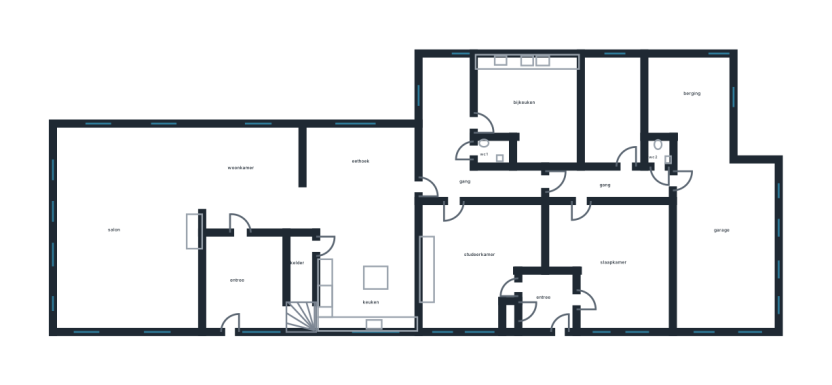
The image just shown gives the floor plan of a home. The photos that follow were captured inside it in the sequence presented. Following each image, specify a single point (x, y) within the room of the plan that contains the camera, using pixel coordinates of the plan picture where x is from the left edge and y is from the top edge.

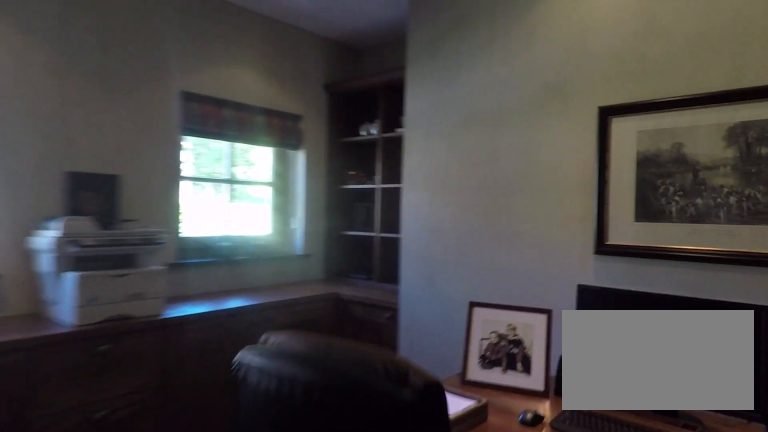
(478, 260)
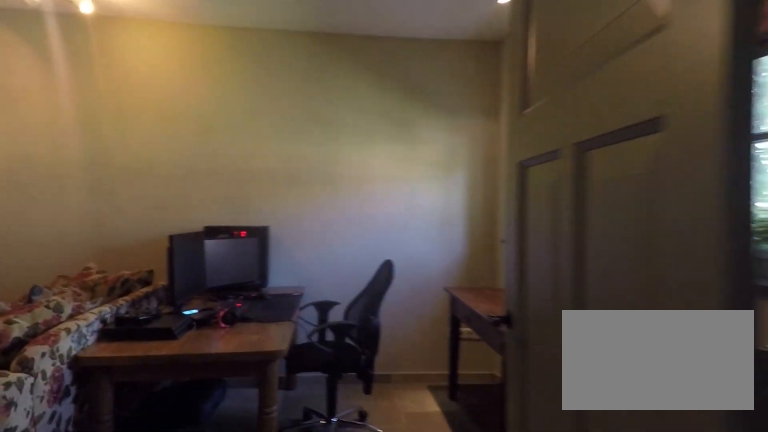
(613, 262)
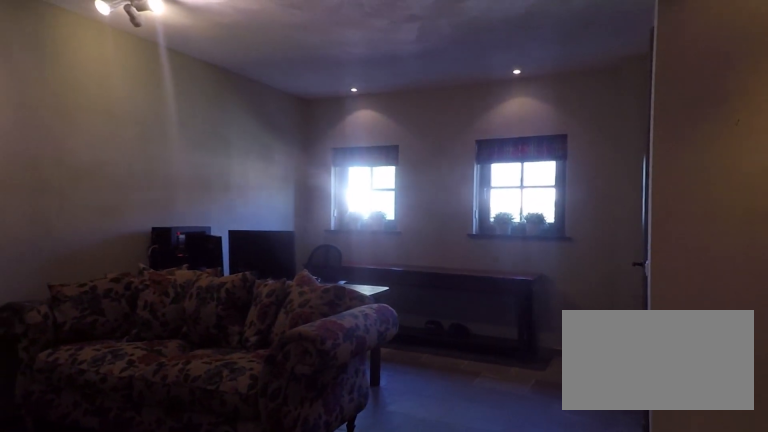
(613, 262)
